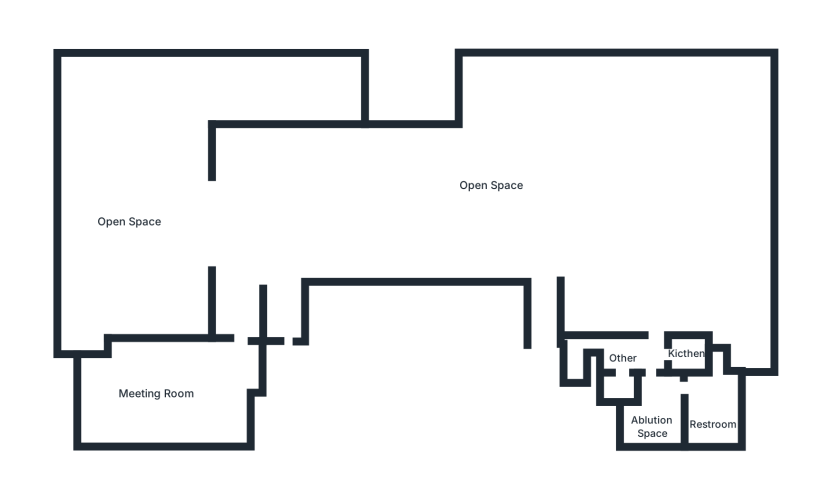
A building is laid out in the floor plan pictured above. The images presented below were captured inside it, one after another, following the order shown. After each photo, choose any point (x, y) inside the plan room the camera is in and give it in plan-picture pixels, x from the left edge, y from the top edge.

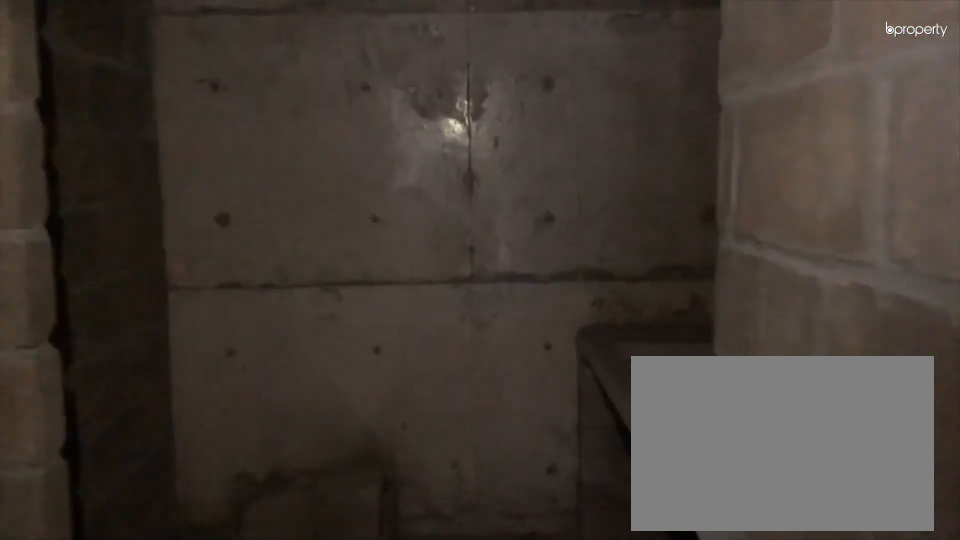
(661, 404)
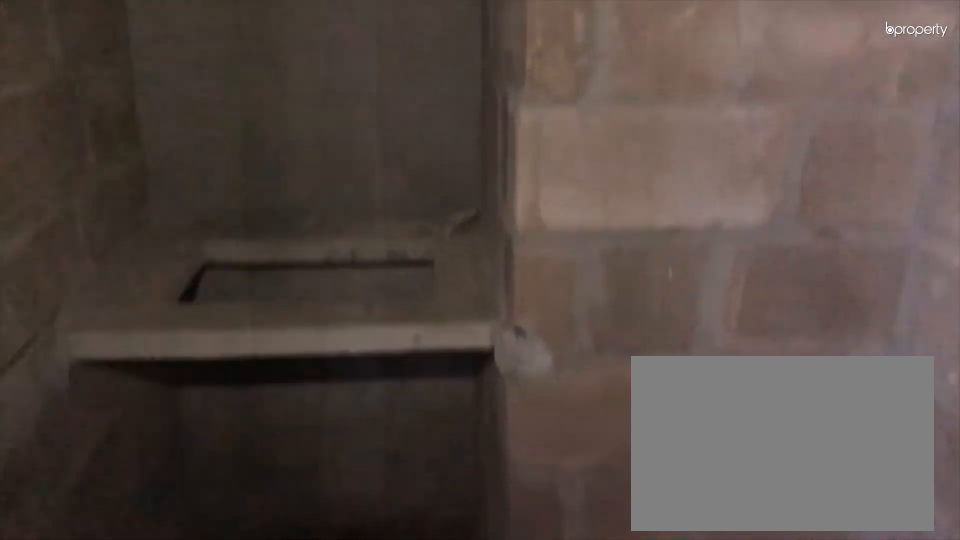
(661, 404)
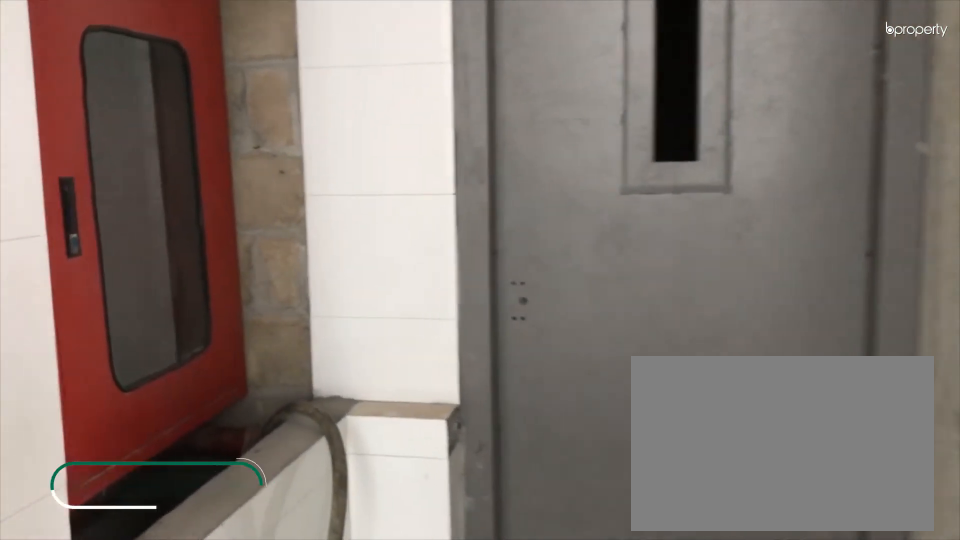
(286, 313)
